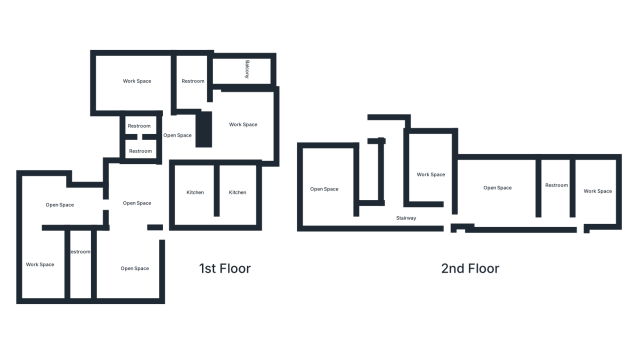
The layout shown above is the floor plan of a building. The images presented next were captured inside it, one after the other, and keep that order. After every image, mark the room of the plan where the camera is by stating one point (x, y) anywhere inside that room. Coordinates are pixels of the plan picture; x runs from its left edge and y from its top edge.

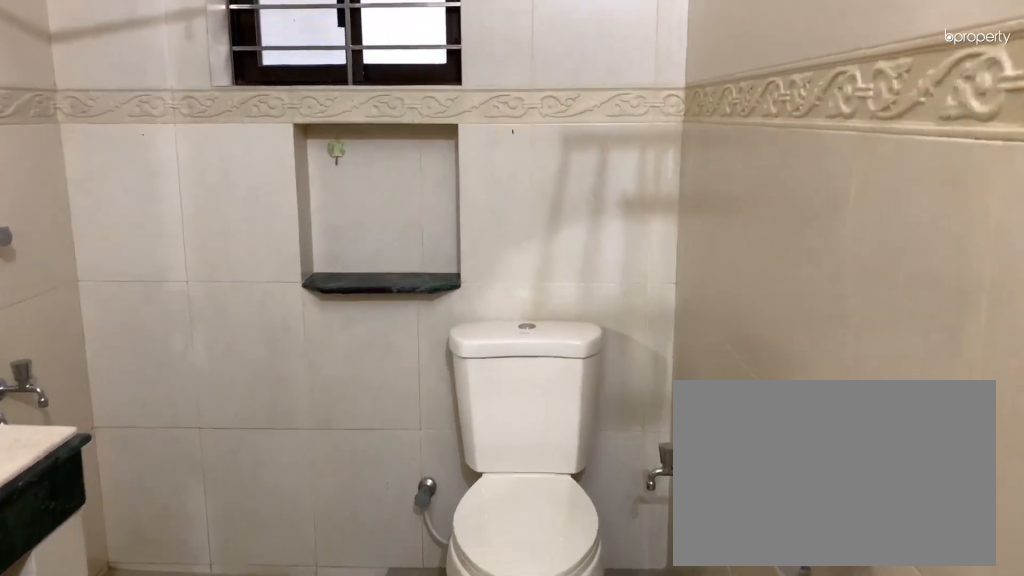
(193, 92)
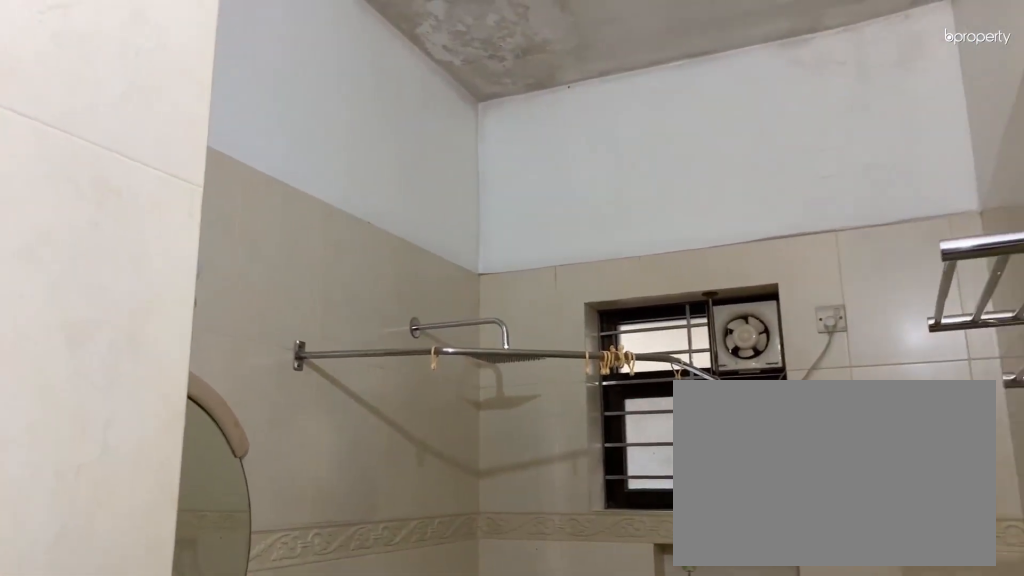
(193, 92)
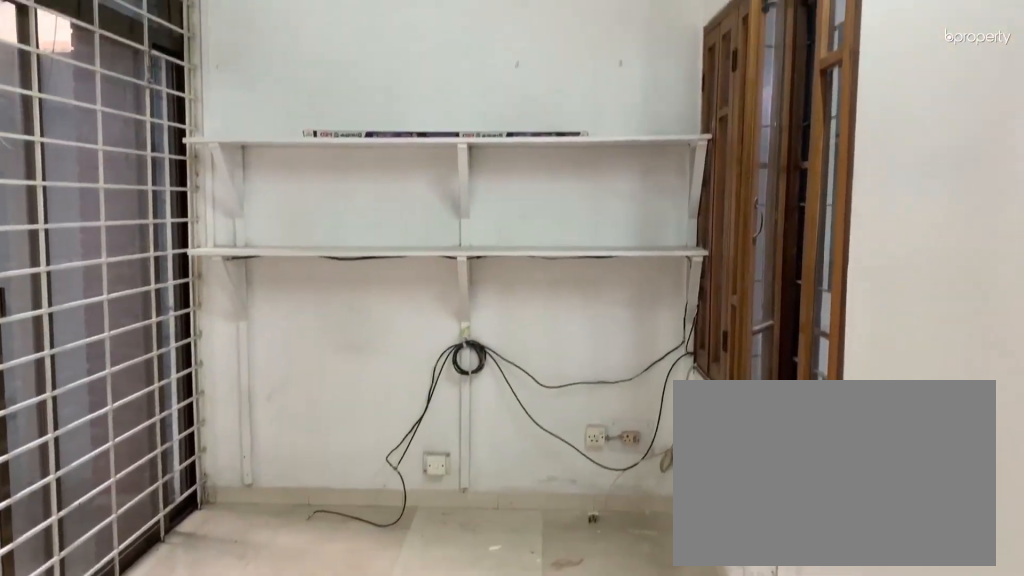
(238, 69)
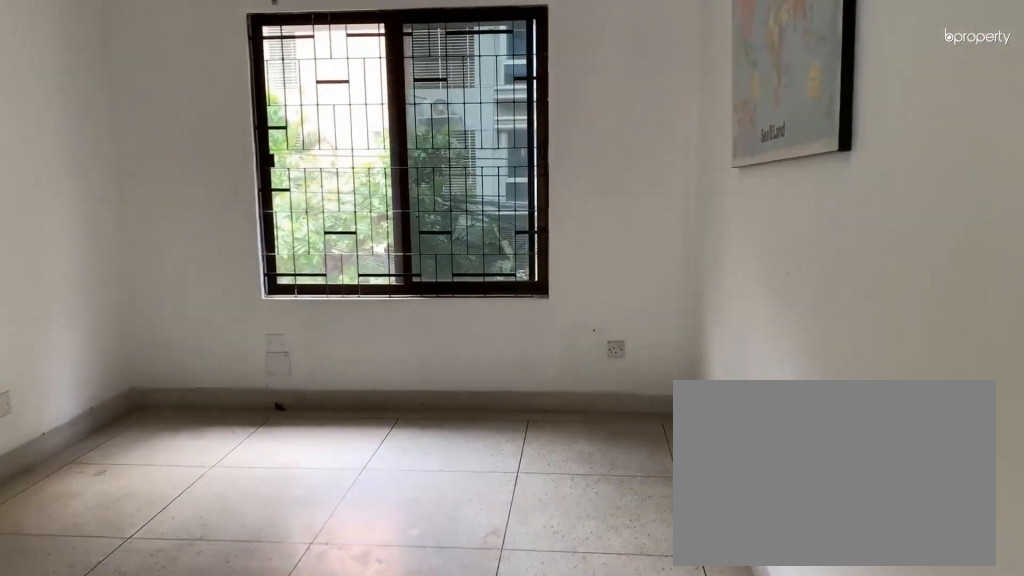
(433, 172)
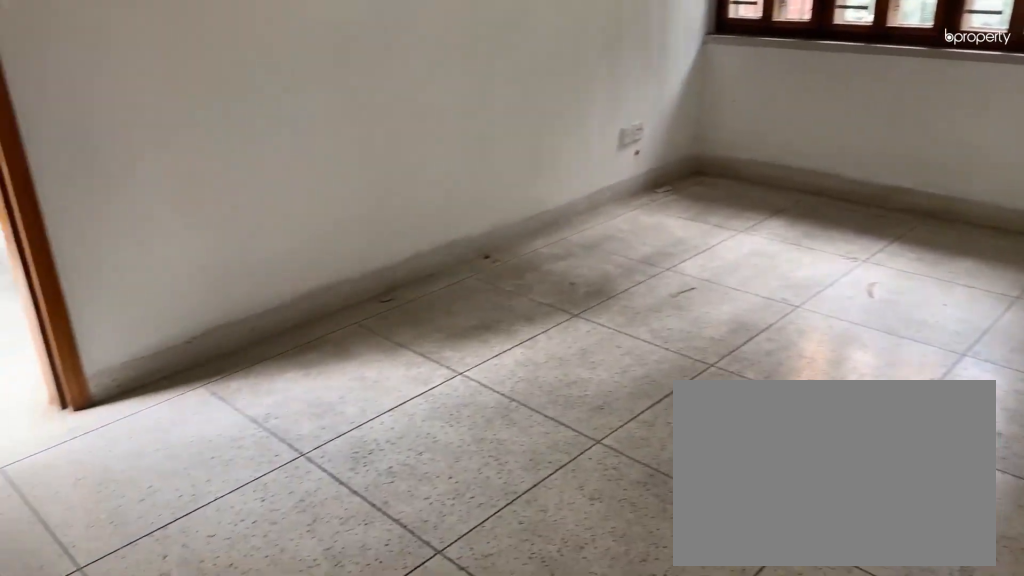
(500, 194)
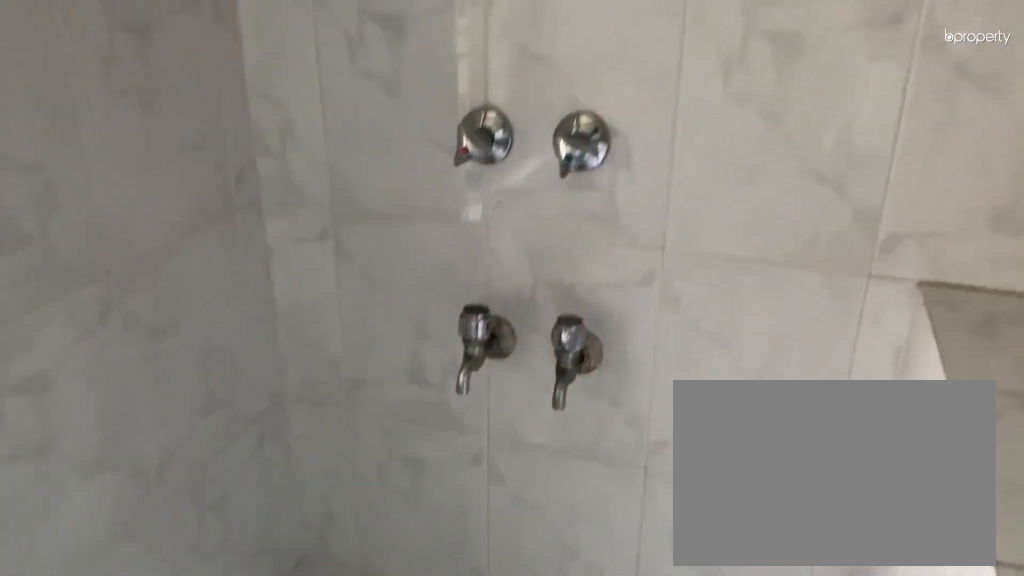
(557, 197)
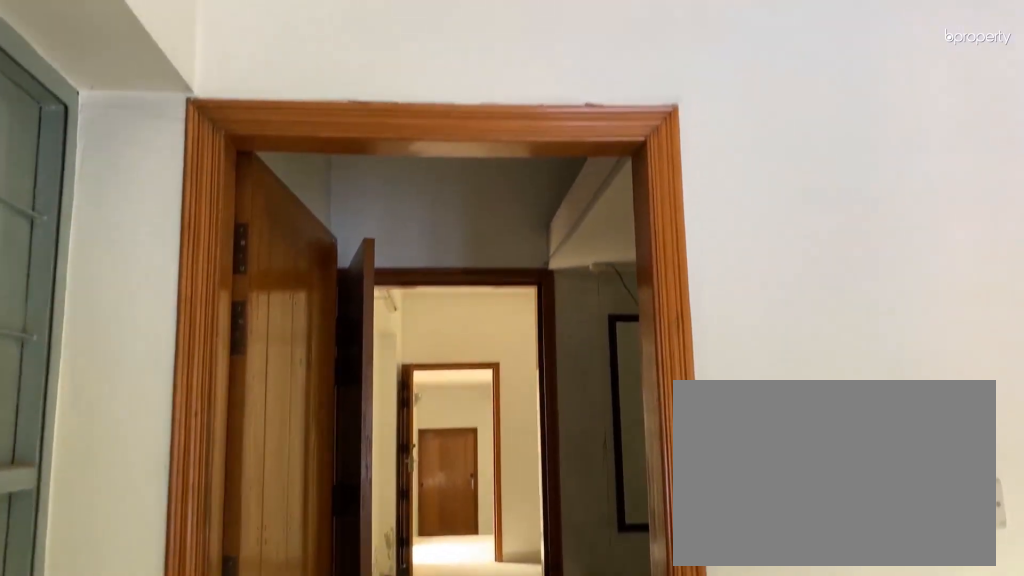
(595, 193)
